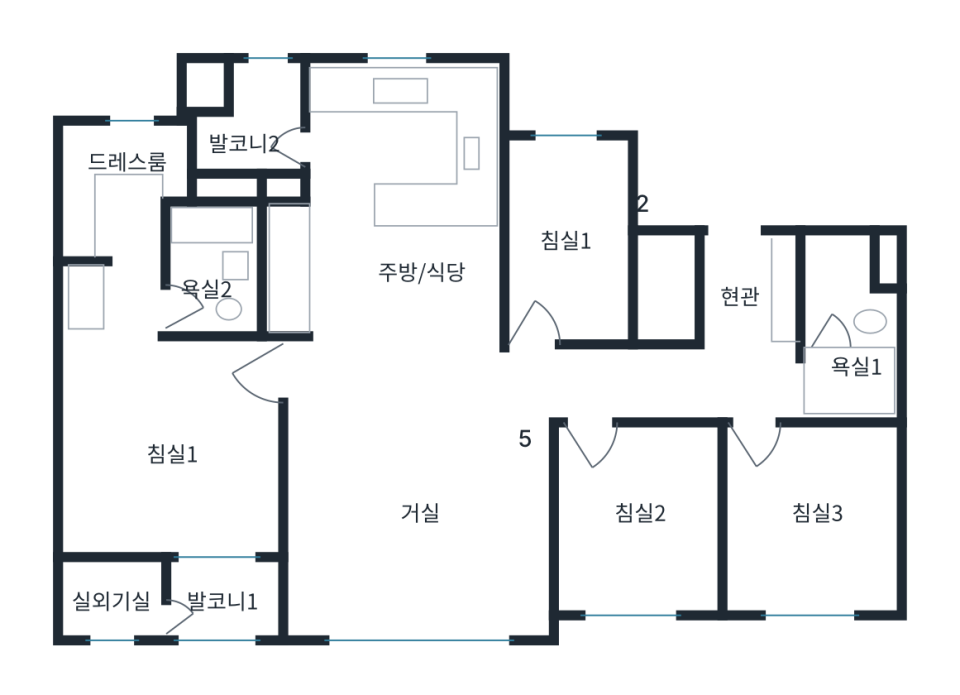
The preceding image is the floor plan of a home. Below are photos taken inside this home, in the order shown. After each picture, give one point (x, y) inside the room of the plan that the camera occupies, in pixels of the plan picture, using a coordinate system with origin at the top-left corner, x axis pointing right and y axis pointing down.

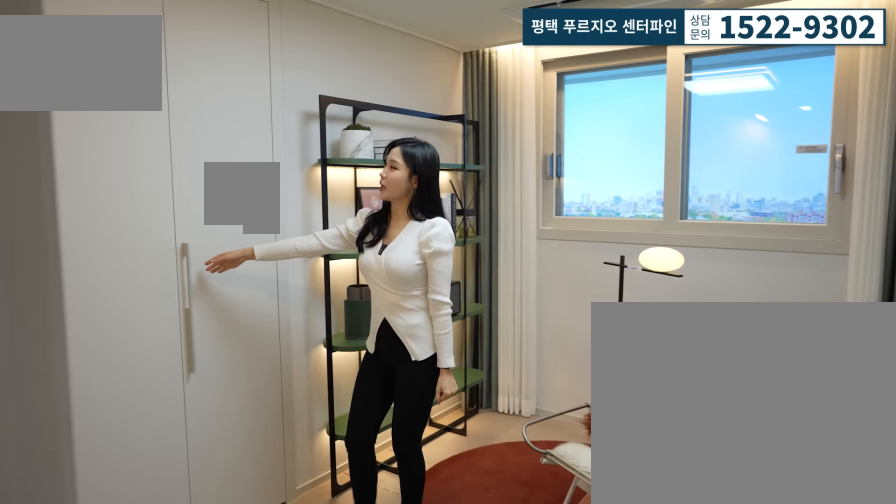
(643, 541)
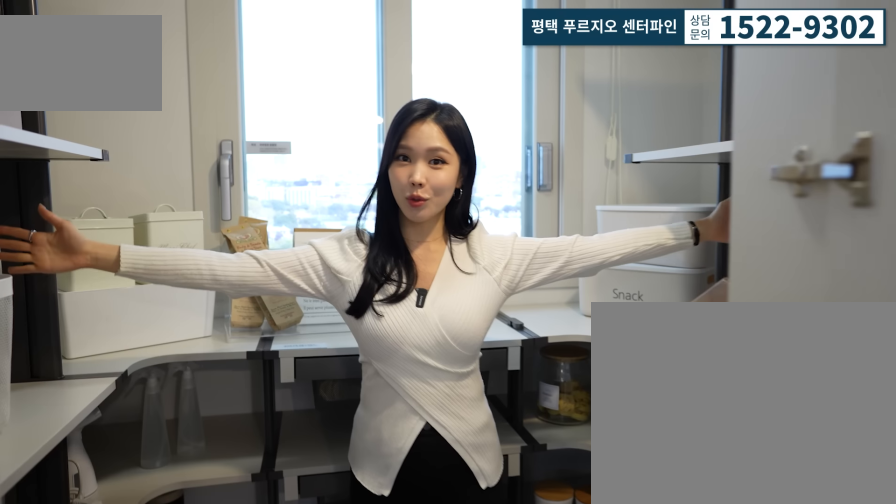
(565, 268)
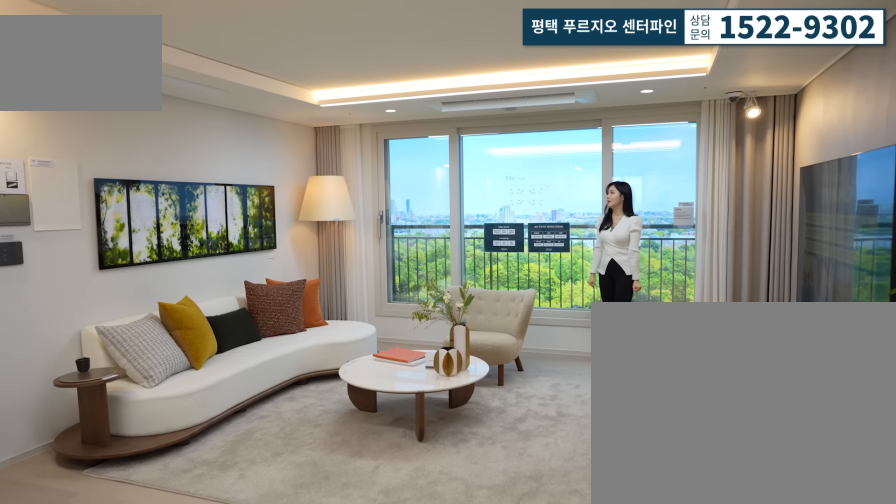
(411, 536)
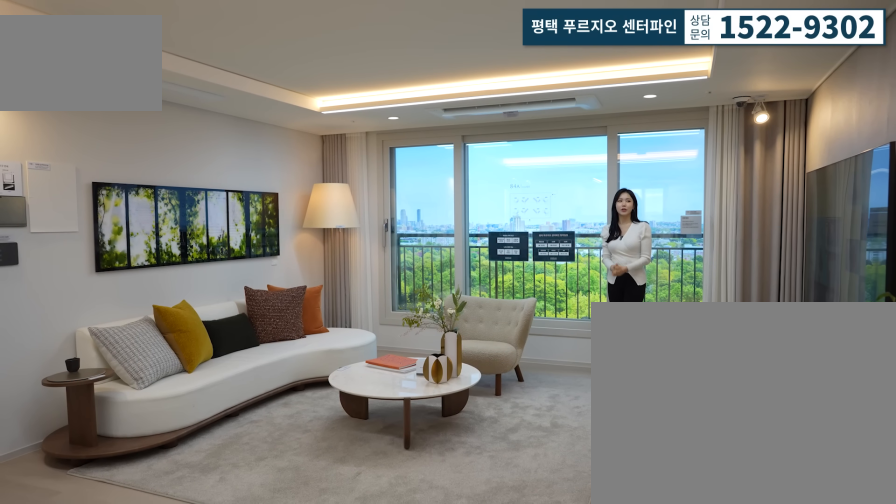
(411, 535)
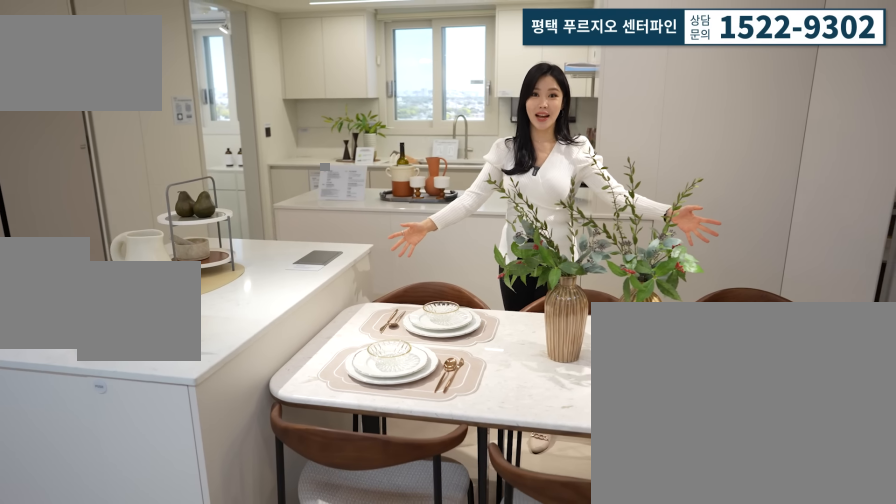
(411, 232)
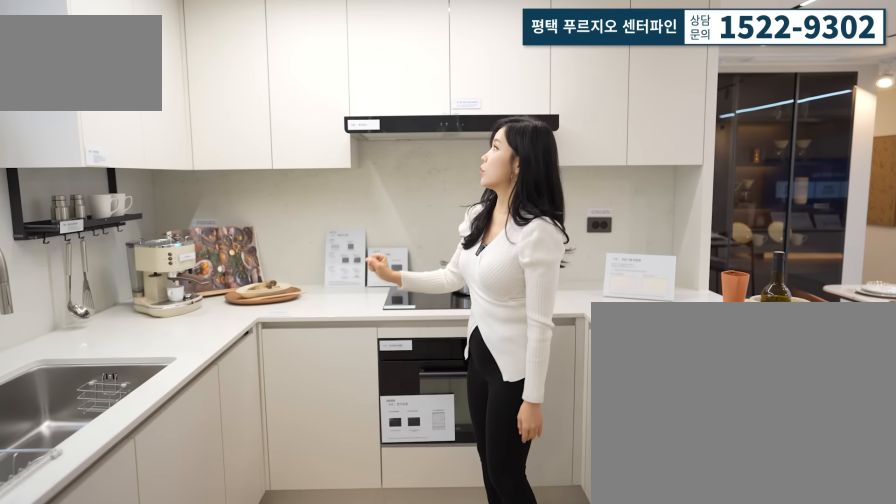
(411, 232)
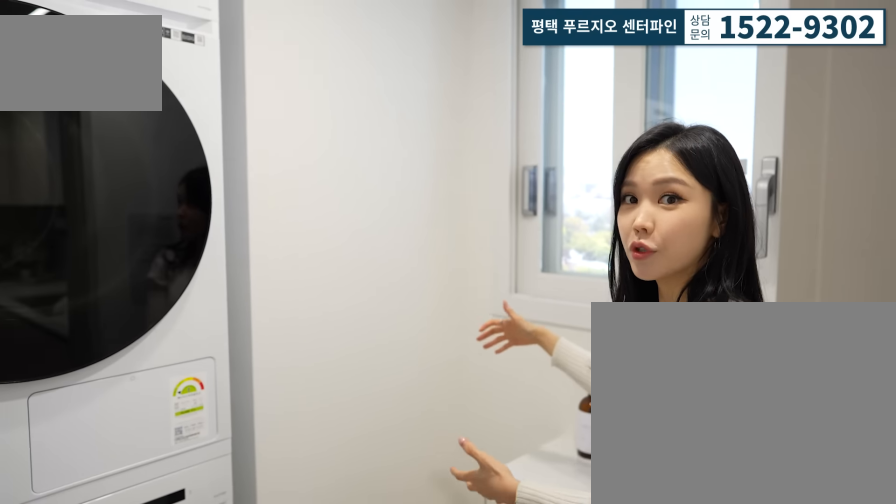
(239, 117)
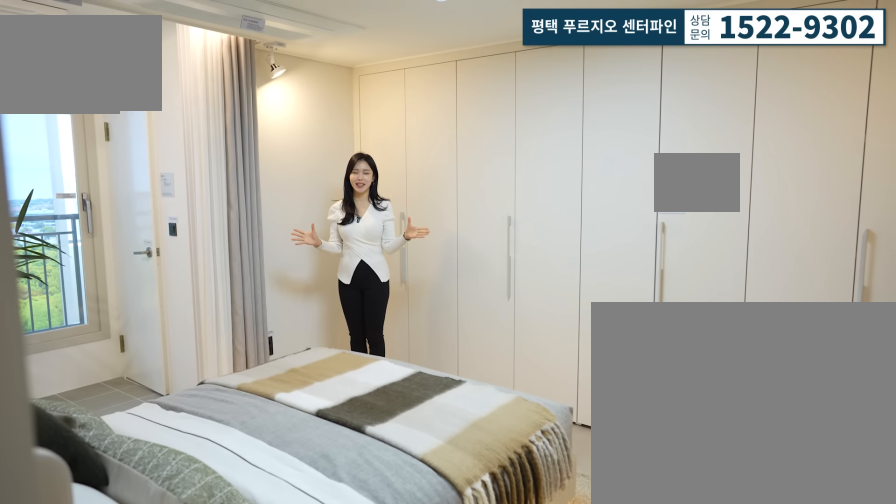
(172, 452)
